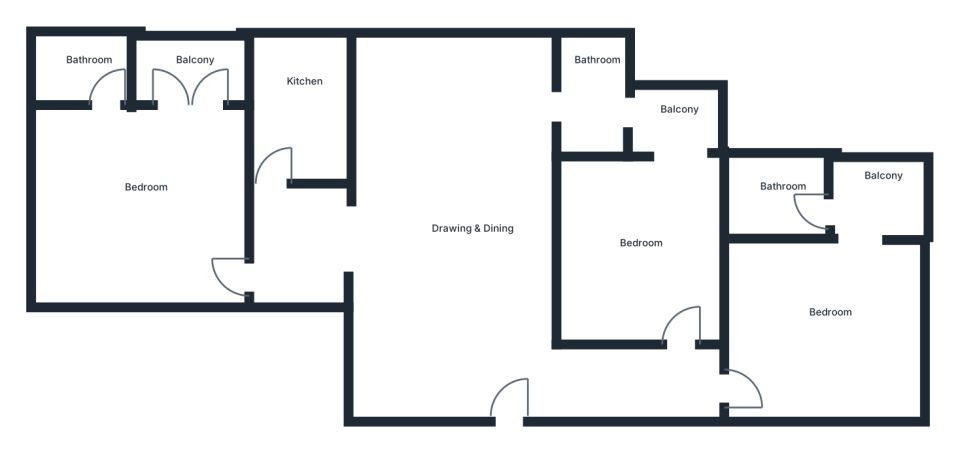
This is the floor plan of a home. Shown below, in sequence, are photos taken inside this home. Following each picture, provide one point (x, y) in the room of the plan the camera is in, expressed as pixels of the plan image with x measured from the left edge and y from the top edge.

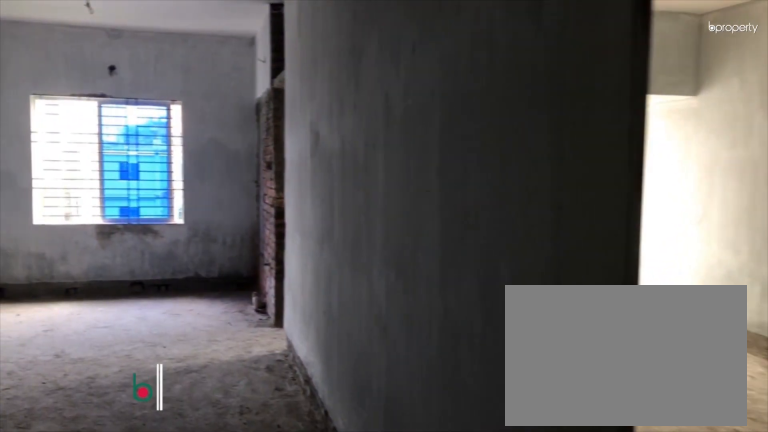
(486, 363)
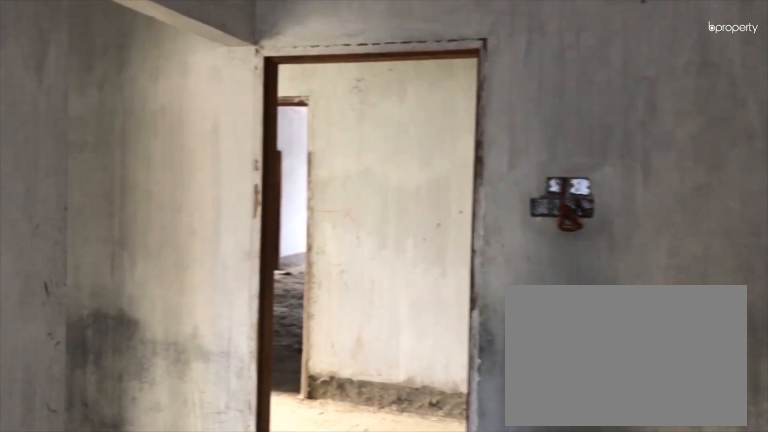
(453, 234)
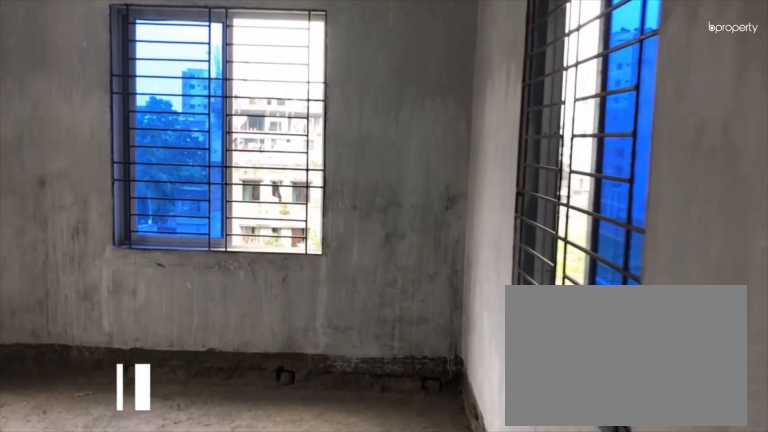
(769, 355)
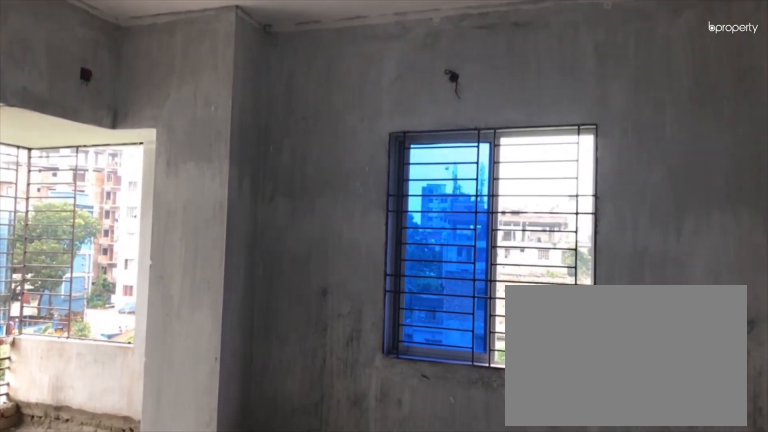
(839, 314)
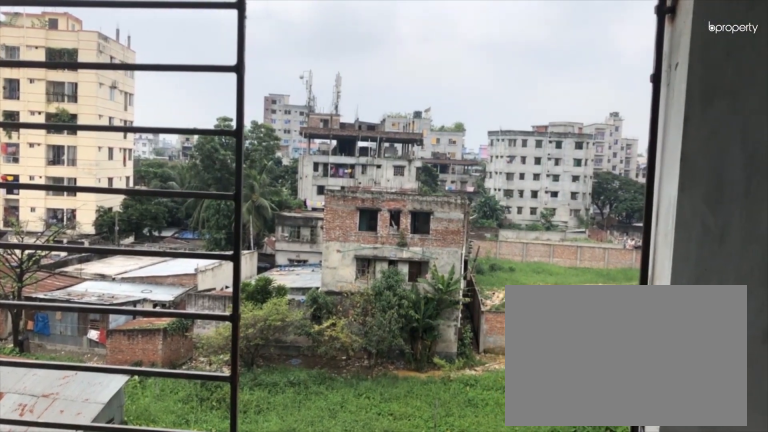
(880, 186)
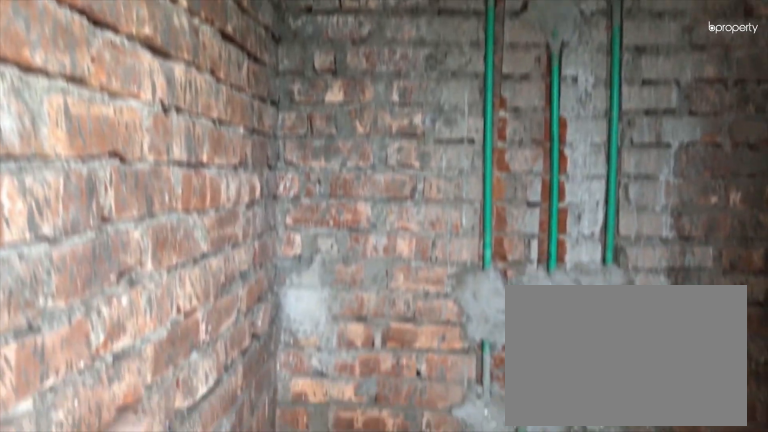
(787, 186)
